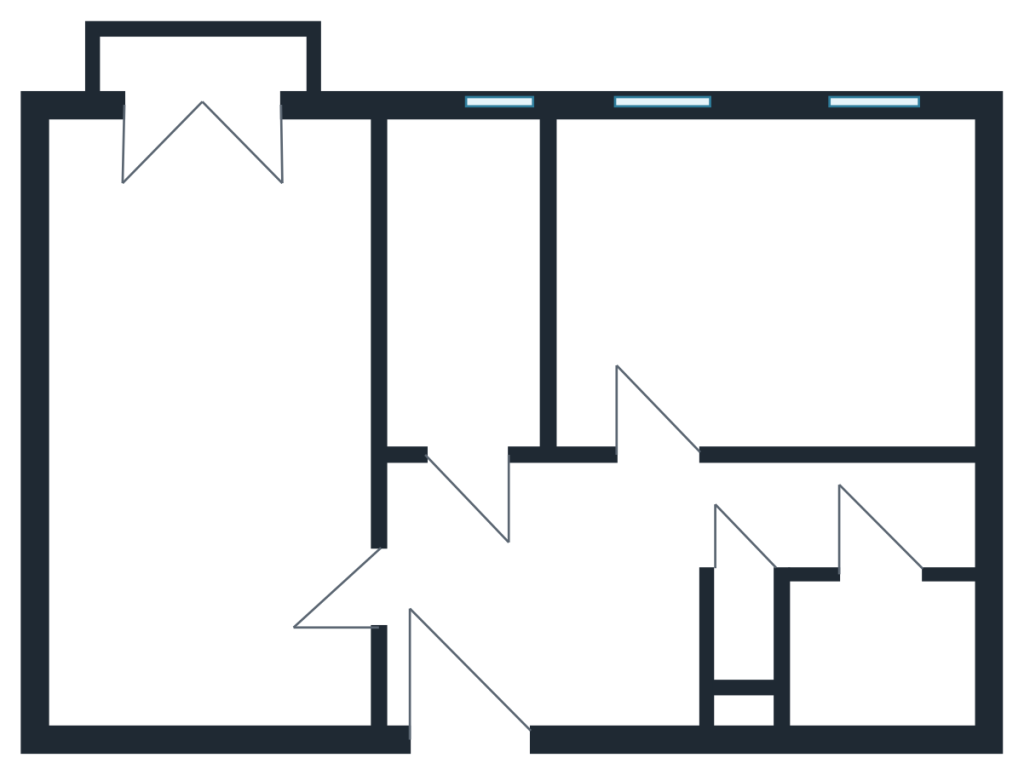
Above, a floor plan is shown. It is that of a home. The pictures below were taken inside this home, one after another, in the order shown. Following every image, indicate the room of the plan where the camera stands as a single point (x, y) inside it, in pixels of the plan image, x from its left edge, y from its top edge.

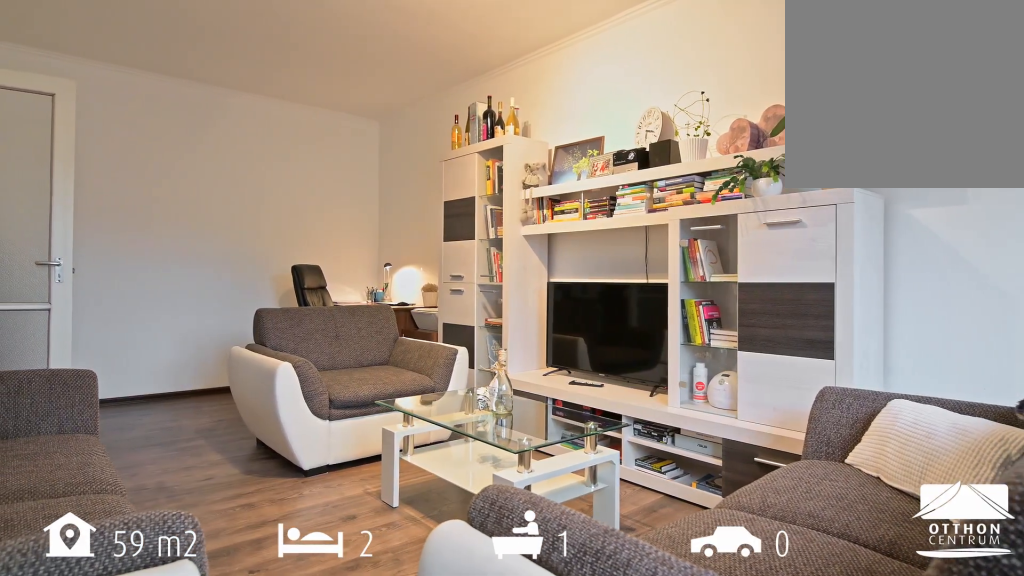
(214, 427)
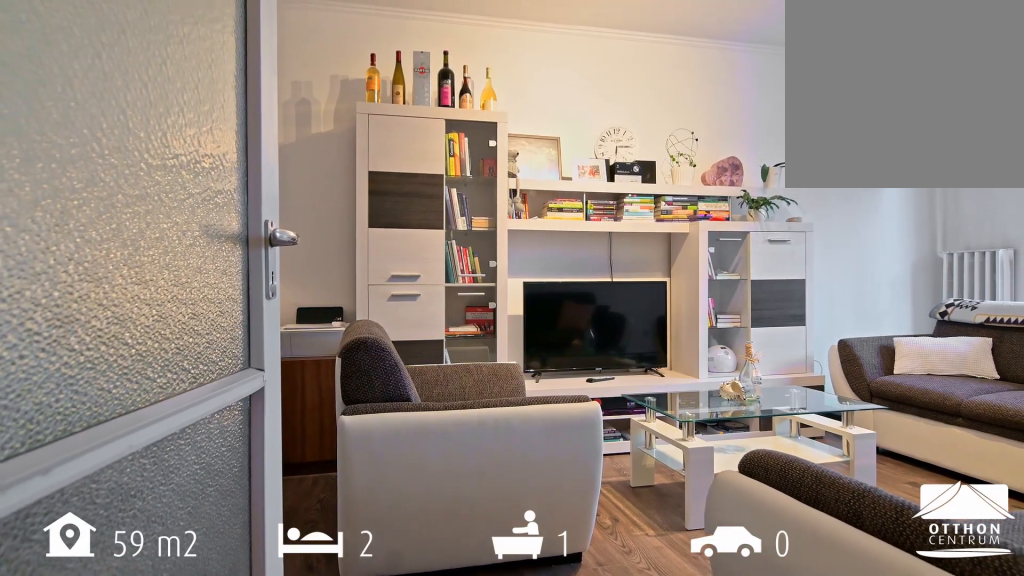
(214, 427)
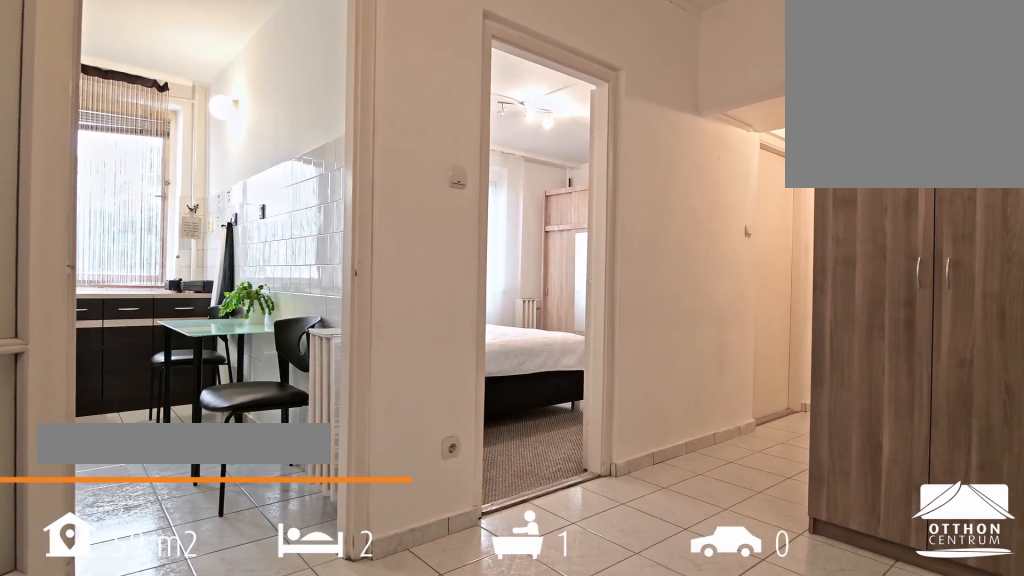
(545, 610)
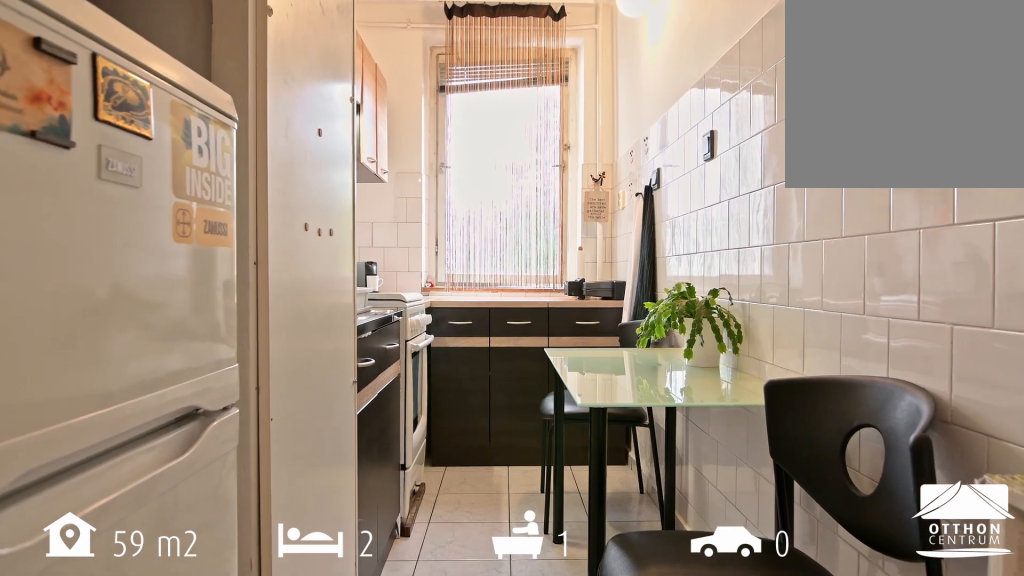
(475, 308)
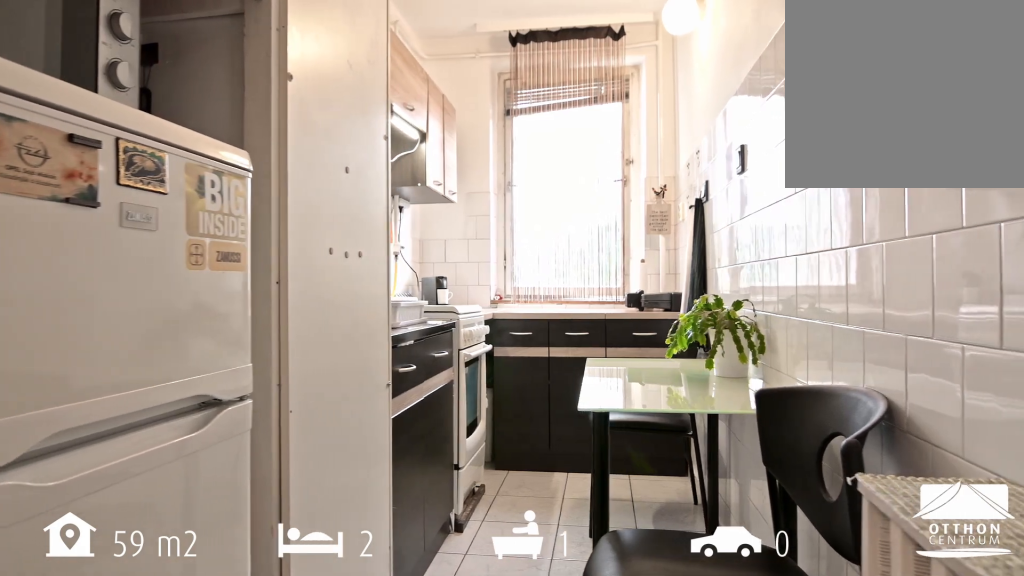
(475, 308)
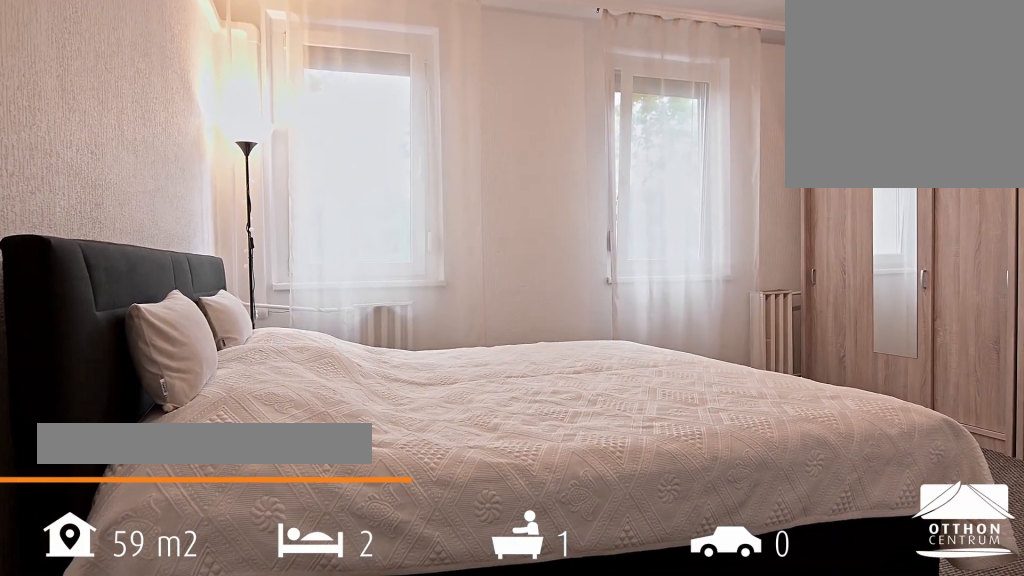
(772, 287)
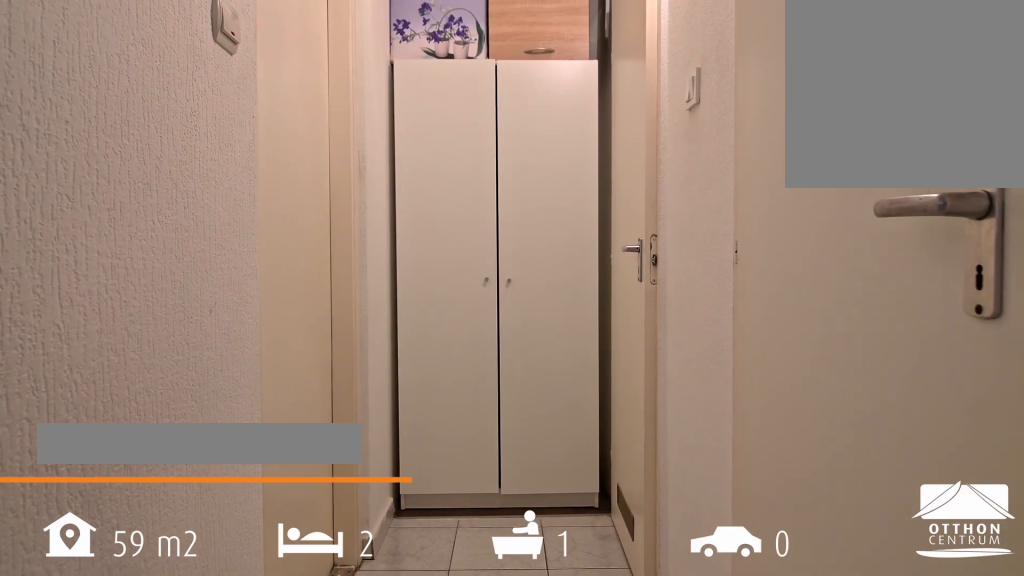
(799, 503)
